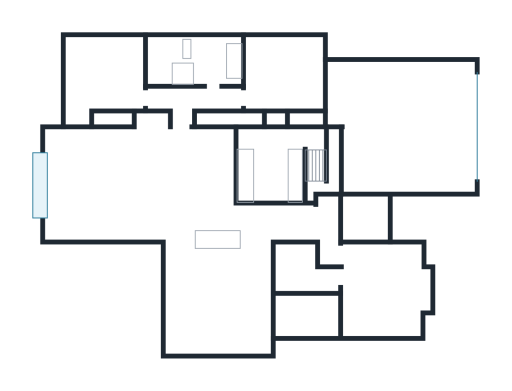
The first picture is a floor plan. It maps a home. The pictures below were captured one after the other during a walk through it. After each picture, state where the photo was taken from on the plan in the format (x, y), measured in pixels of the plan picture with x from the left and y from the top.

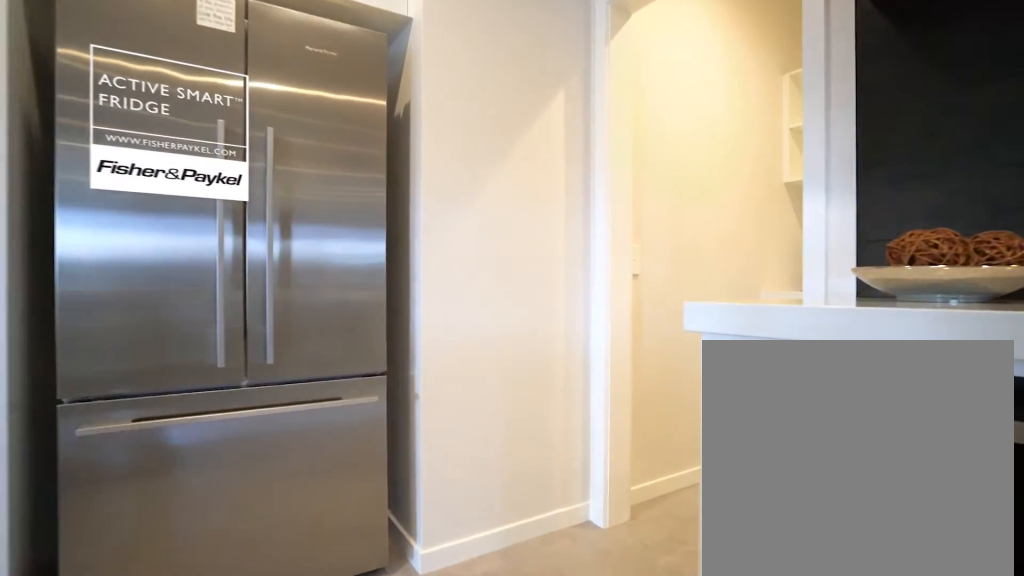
(271, 159)
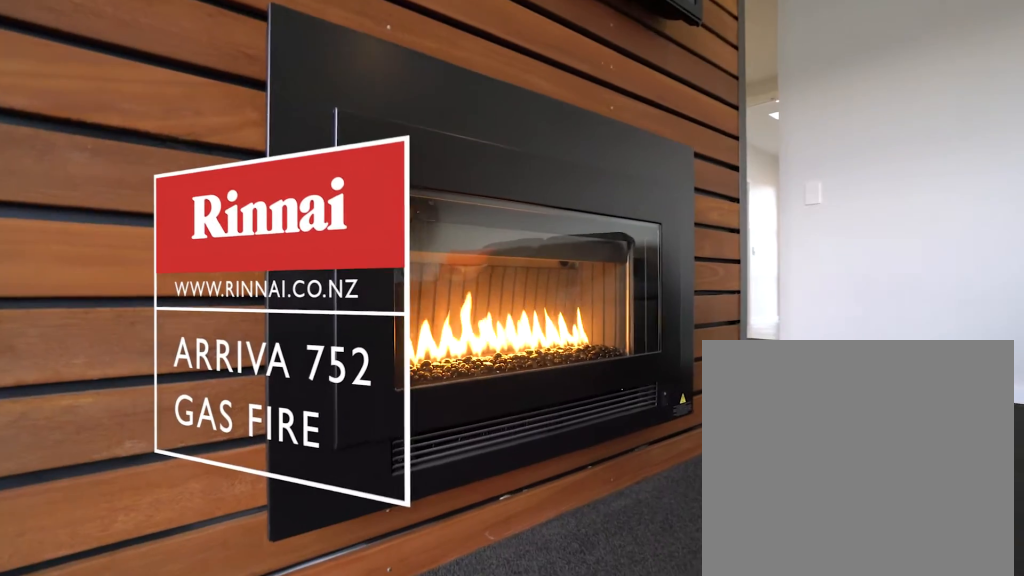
(214, 273)
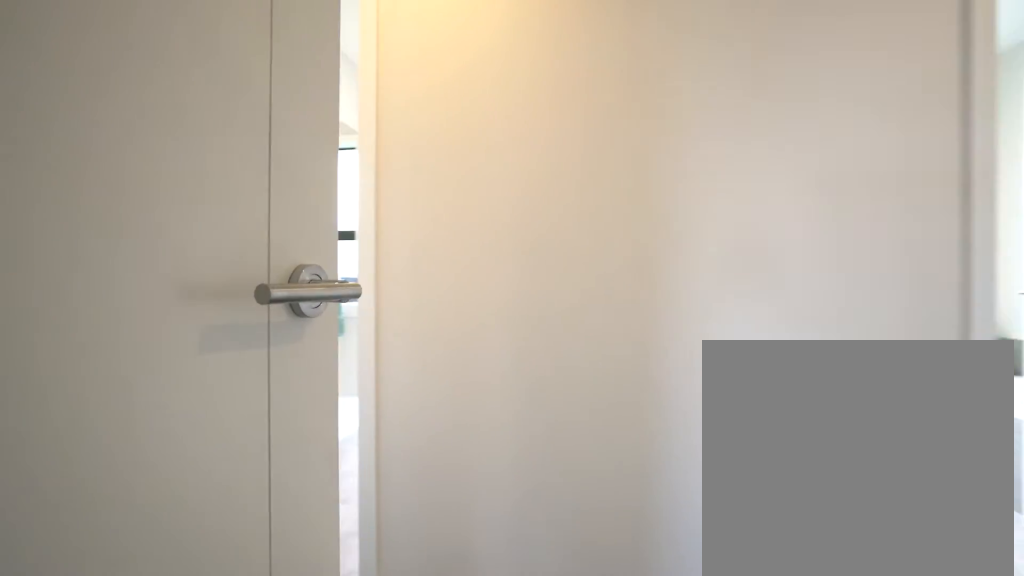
(185, 113)
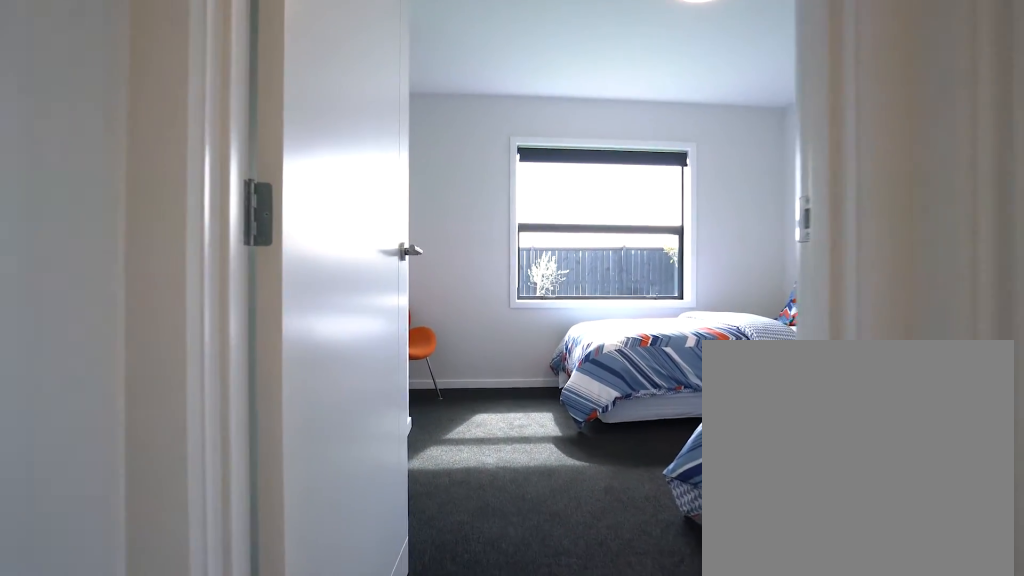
(149, 103)
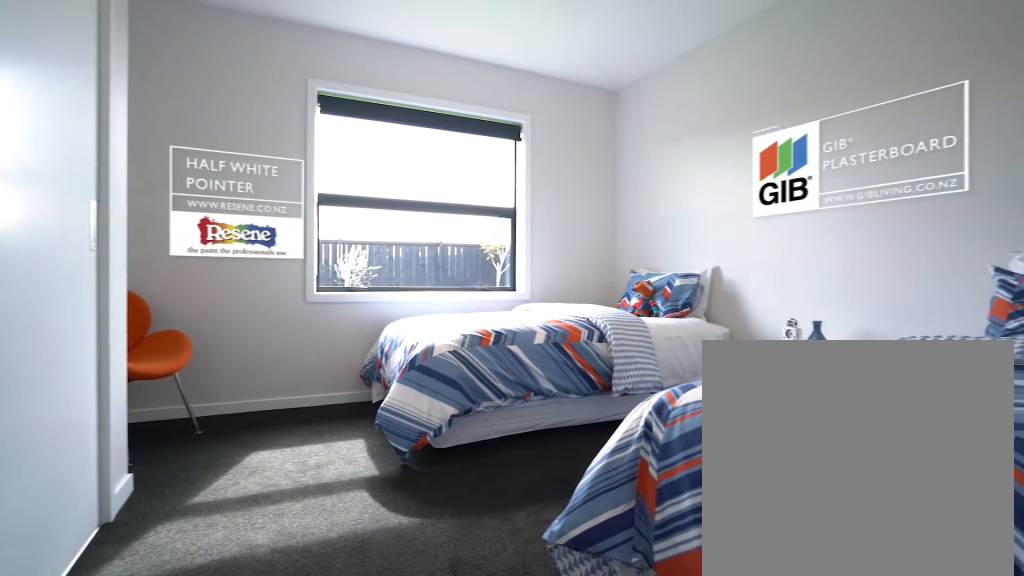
(143, 98)
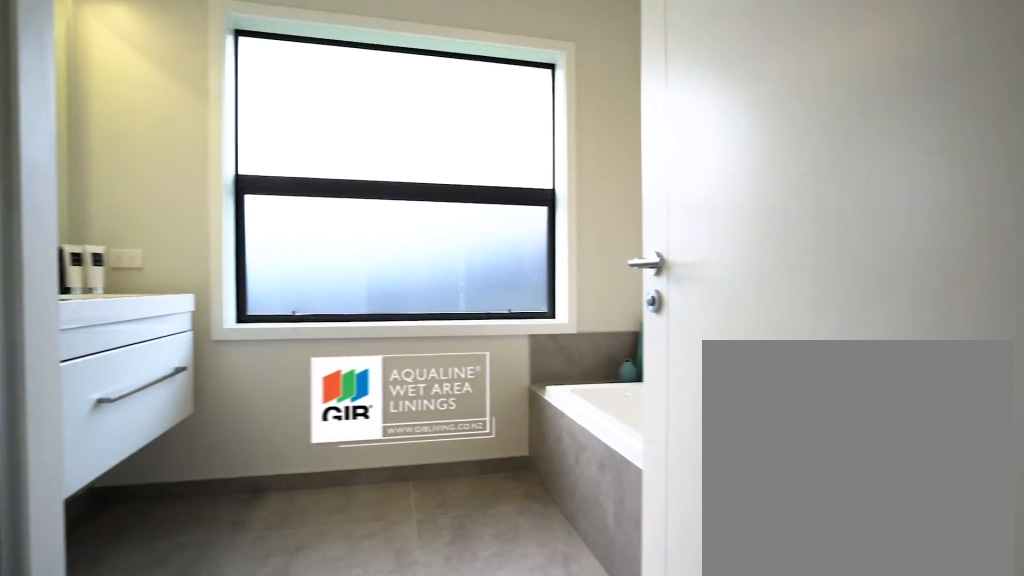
(212, 65)
